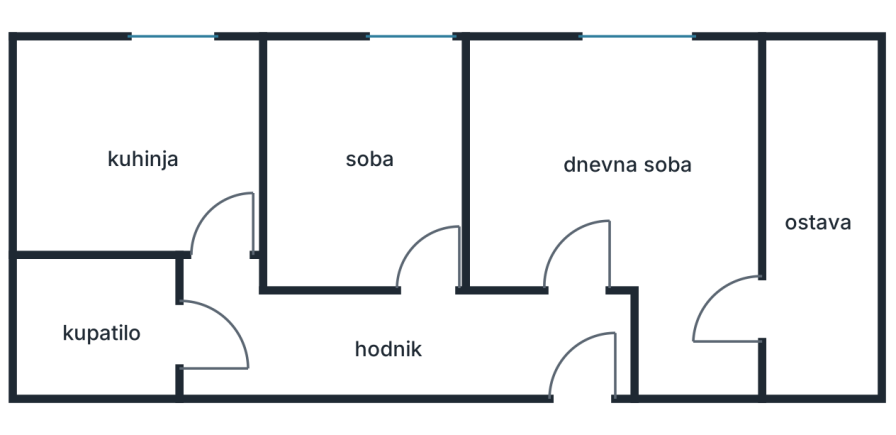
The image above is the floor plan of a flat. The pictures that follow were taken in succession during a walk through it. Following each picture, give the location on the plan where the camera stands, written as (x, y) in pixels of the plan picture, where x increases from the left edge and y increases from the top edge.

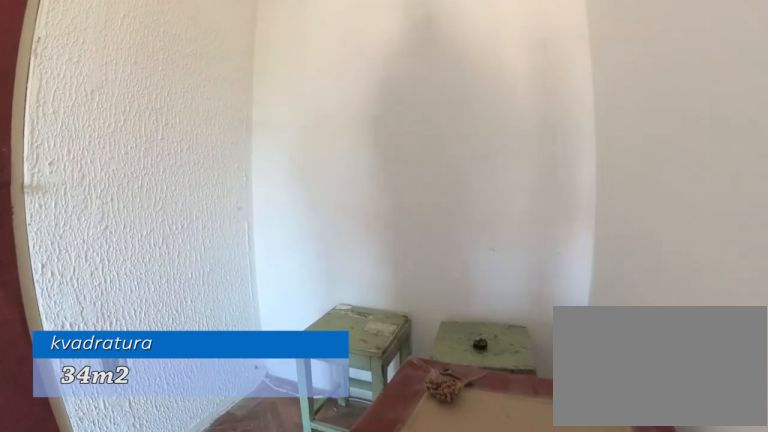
(685, 254)
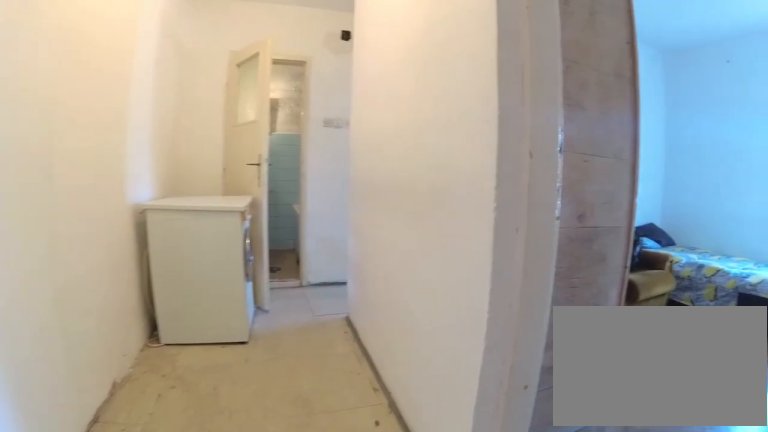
(504, 335)
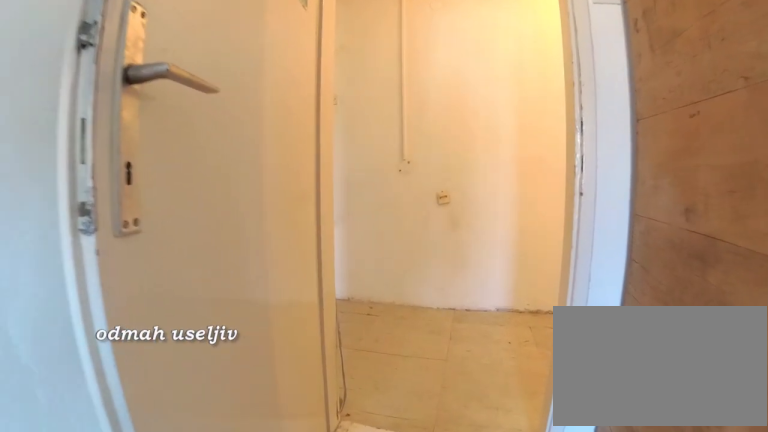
(415, 163)
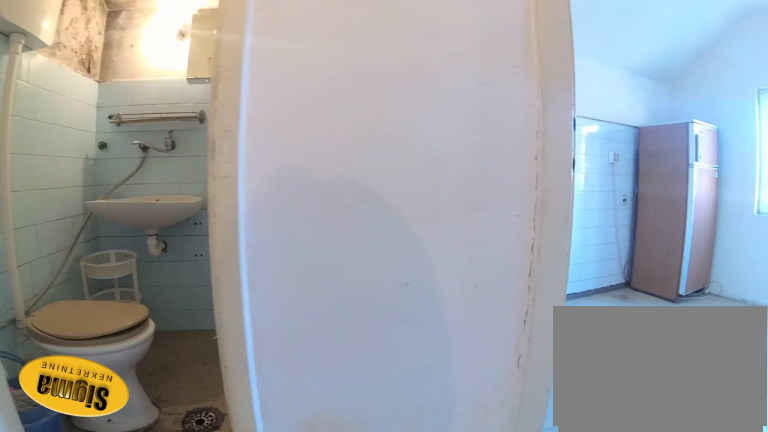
(266, 321)
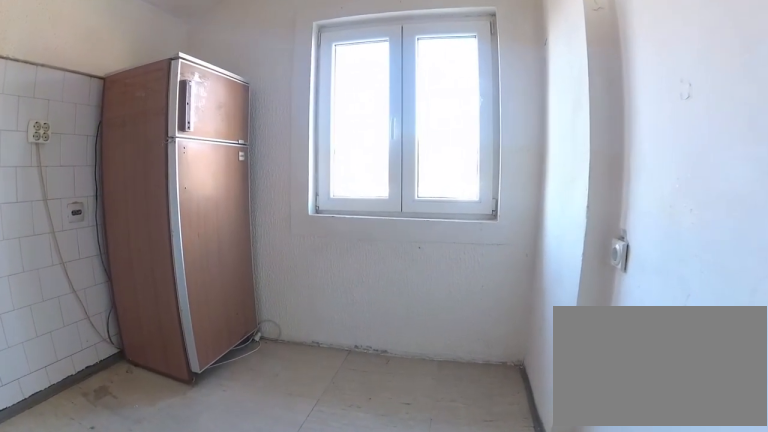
(226, 183)
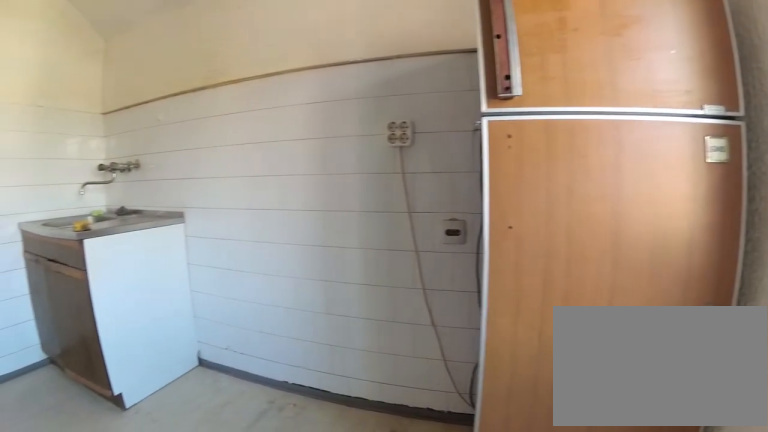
(207, 81)
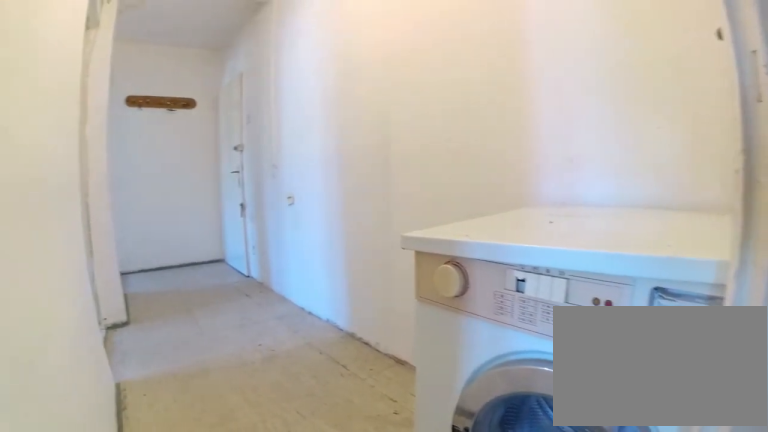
(202, 324)
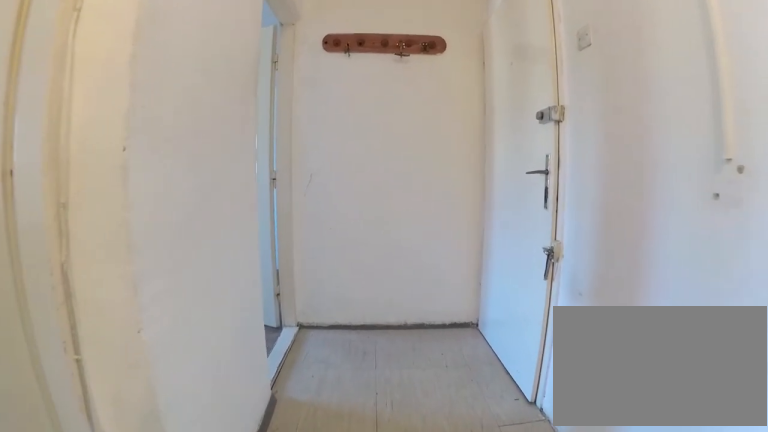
(420, 343)
